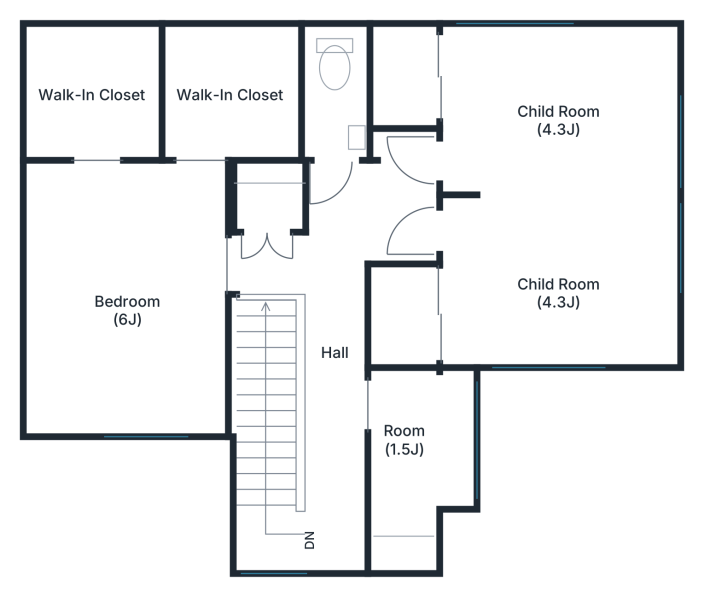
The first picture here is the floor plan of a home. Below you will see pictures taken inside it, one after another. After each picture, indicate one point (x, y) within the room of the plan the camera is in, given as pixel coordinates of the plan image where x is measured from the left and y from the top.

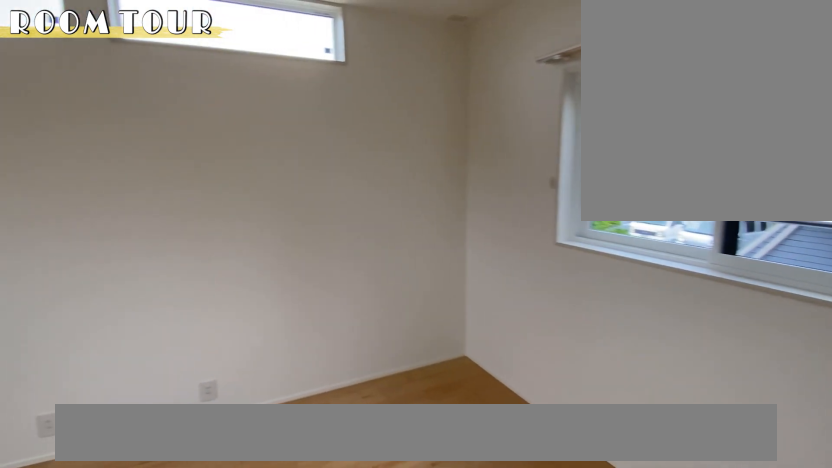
(546, 203)
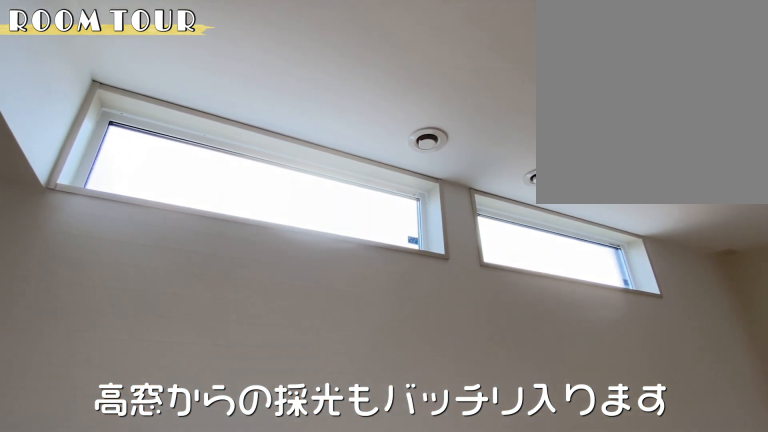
(545, 205)
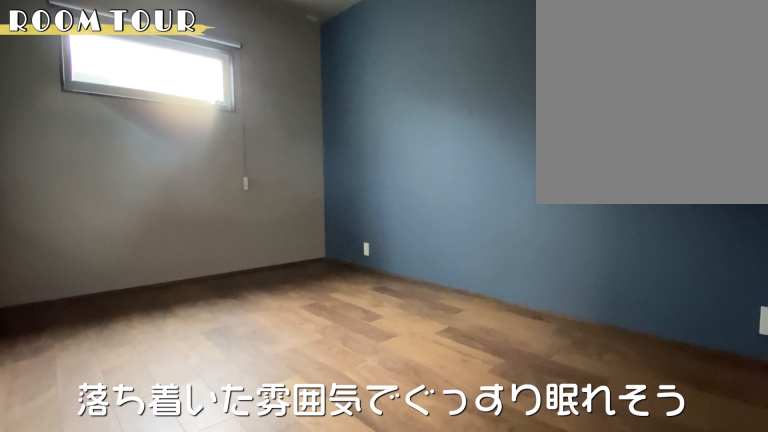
(136, 304)
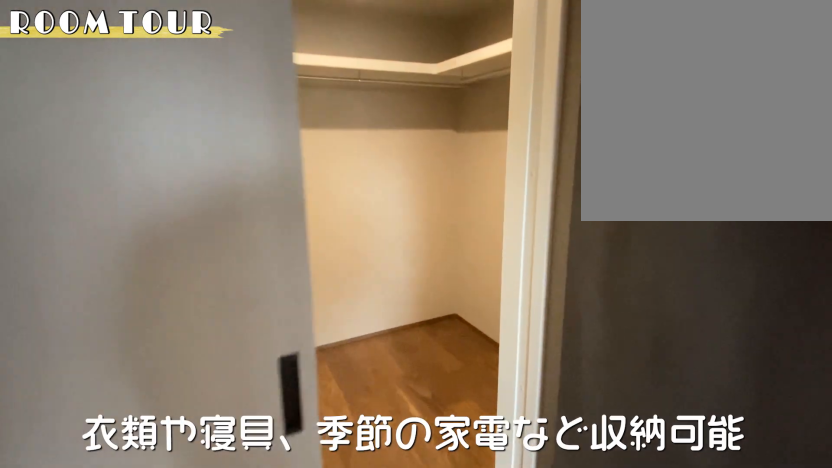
(217, 111)
